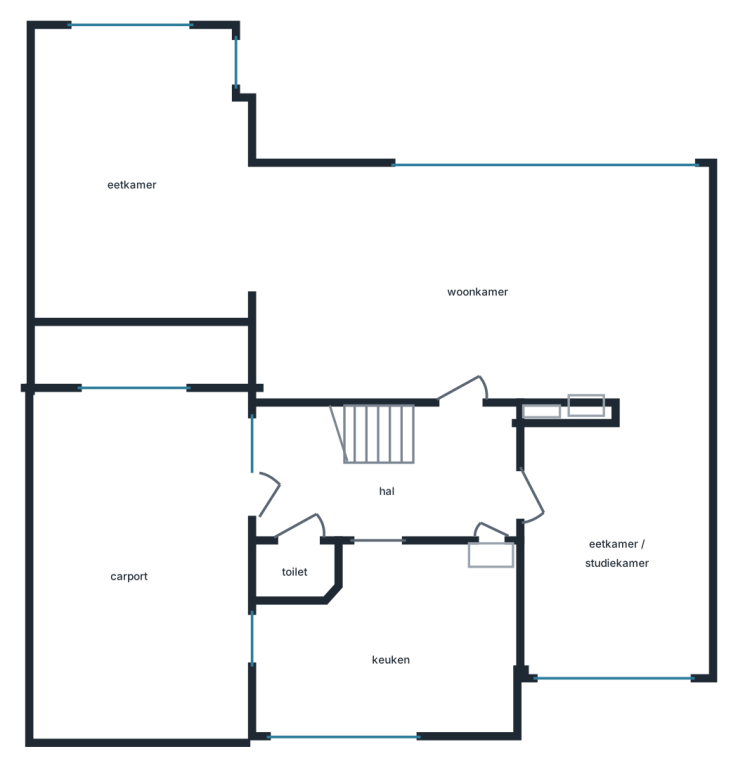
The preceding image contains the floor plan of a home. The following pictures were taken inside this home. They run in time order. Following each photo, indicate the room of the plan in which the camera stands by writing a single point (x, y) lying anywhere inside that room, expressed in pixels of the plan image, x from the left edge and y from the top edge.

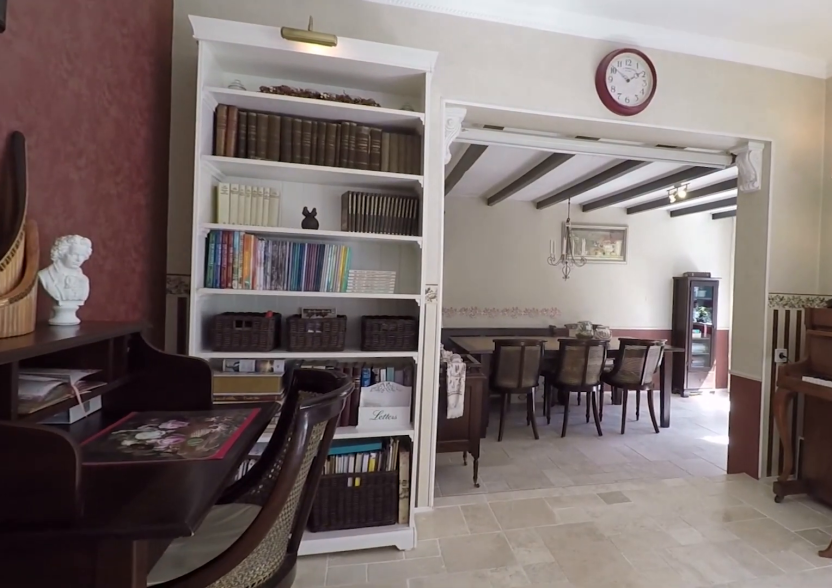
(479, 286)
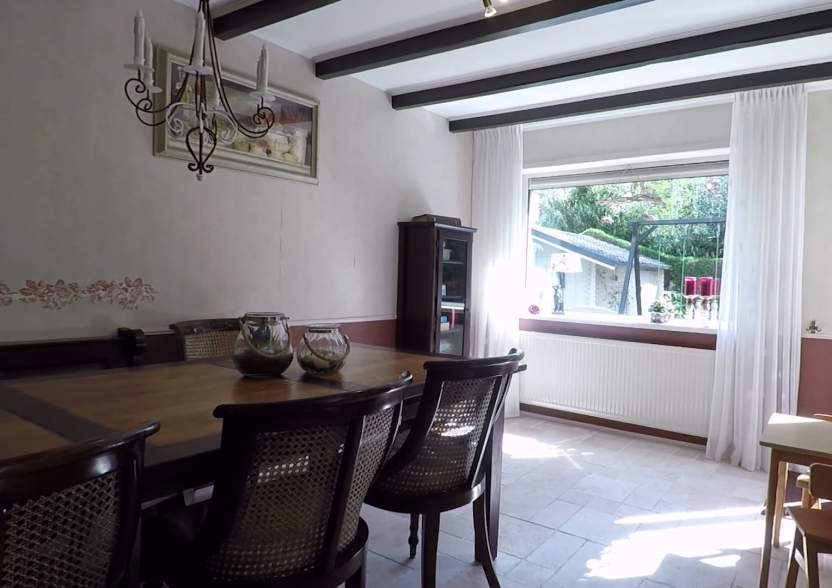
(145, 185)
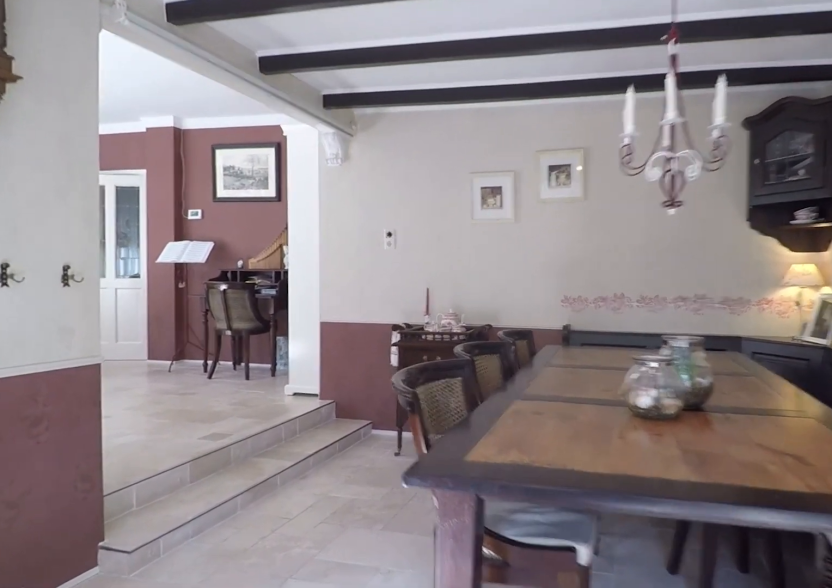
(145, 185)
